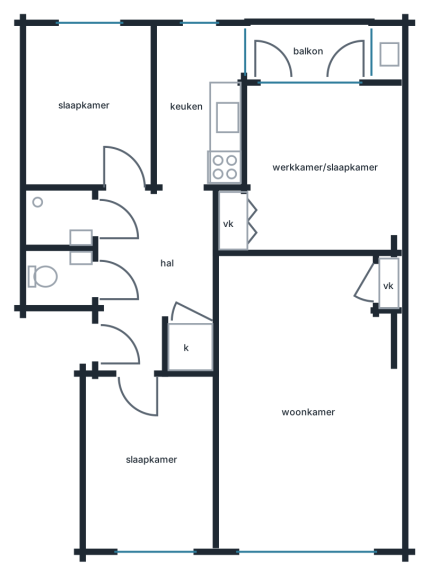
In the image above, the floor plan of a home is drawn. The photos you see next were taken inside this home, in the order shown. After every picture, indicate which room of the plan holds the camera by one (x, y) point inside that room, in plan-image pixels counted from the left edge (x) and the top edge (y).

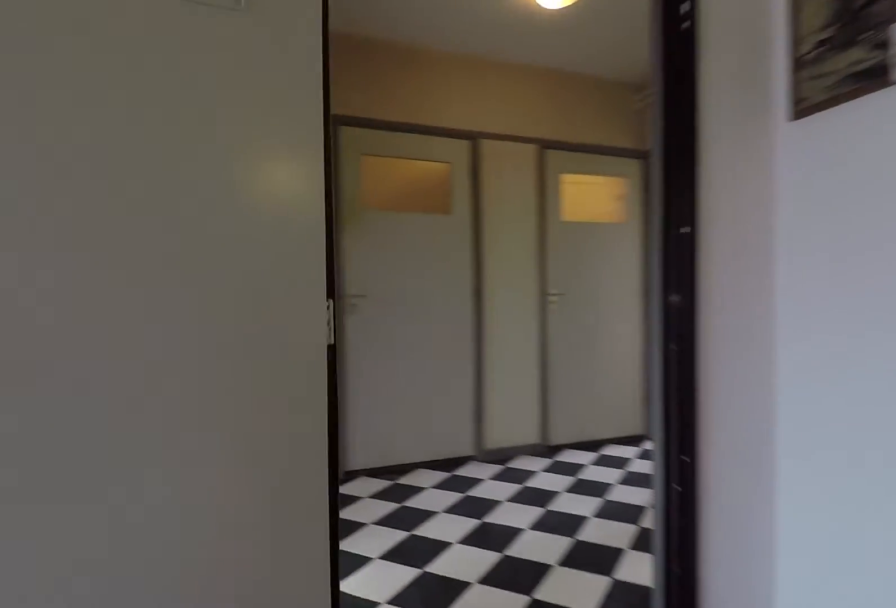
(306, 406)
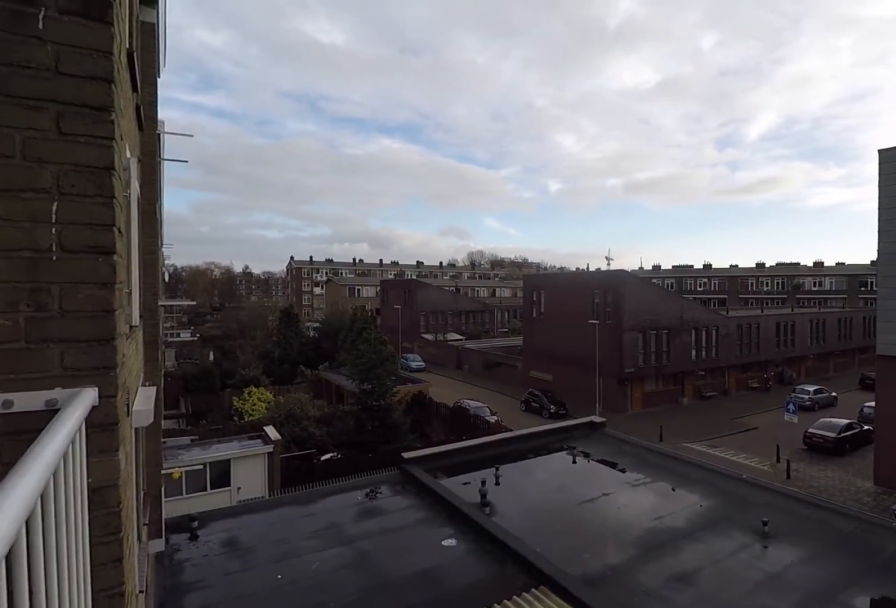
(308, 49)
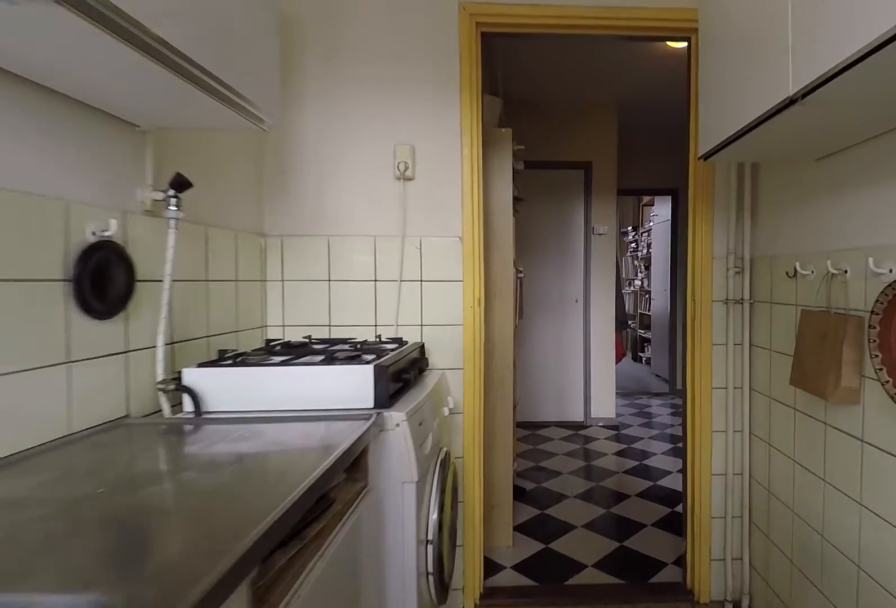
(199, 108)
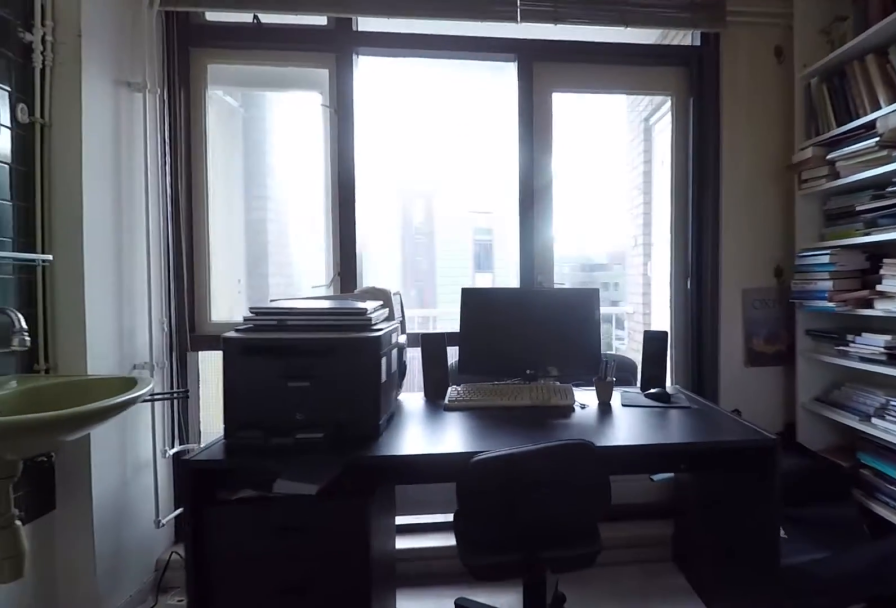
(322, 168)
